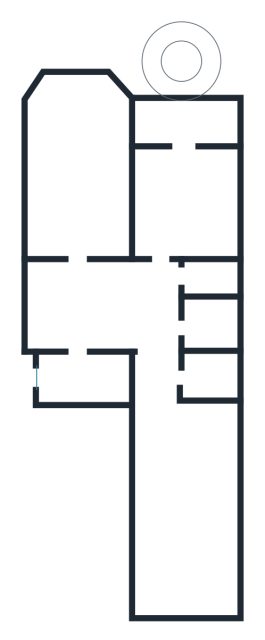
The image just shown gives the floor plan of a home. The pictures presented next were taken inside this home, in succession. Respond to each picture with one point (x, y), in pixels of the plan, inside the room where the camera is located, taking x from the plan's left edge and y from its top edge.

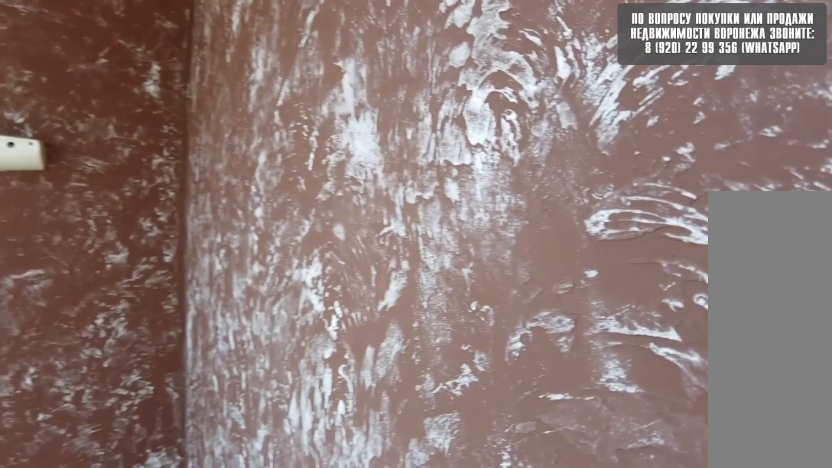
(181, 130)
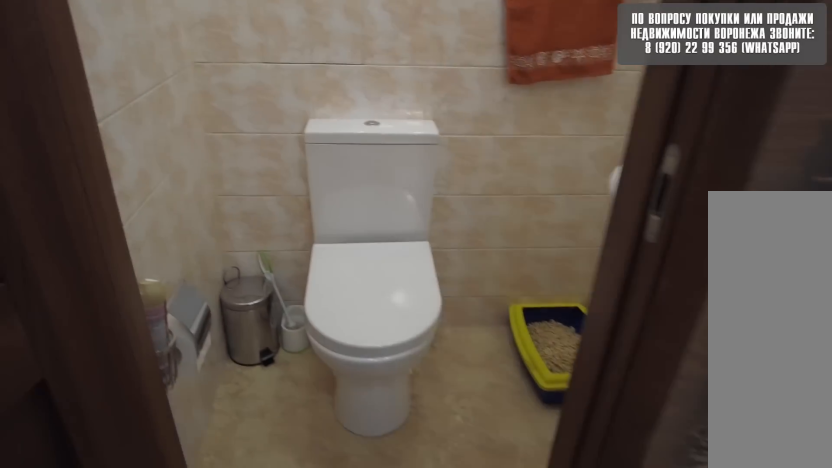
(158, 322)
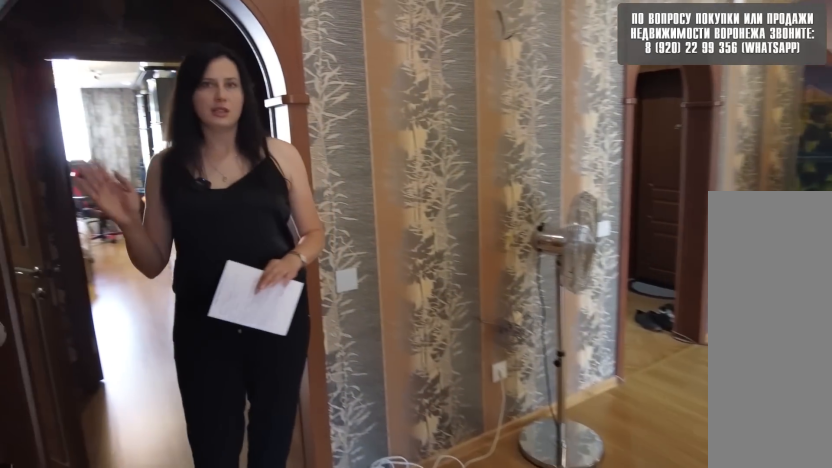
(158, 322)
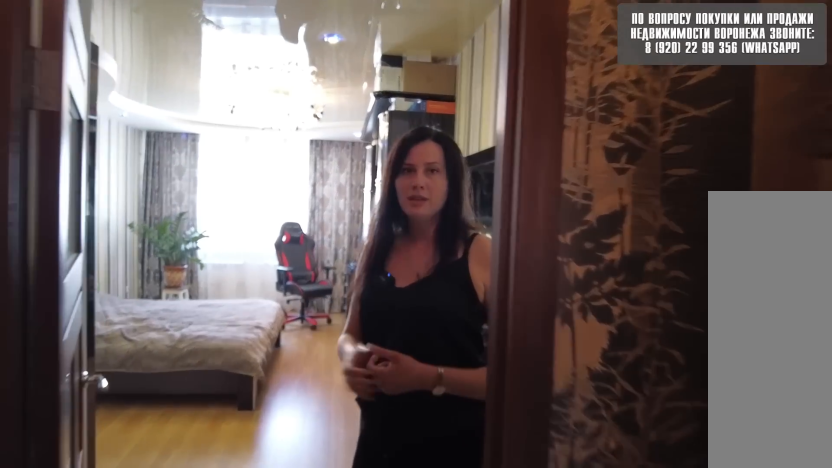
(159, 386)
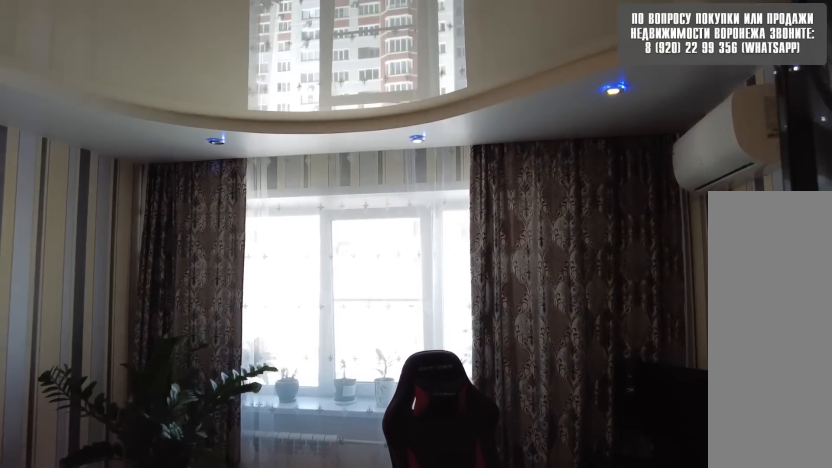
(177, 479)
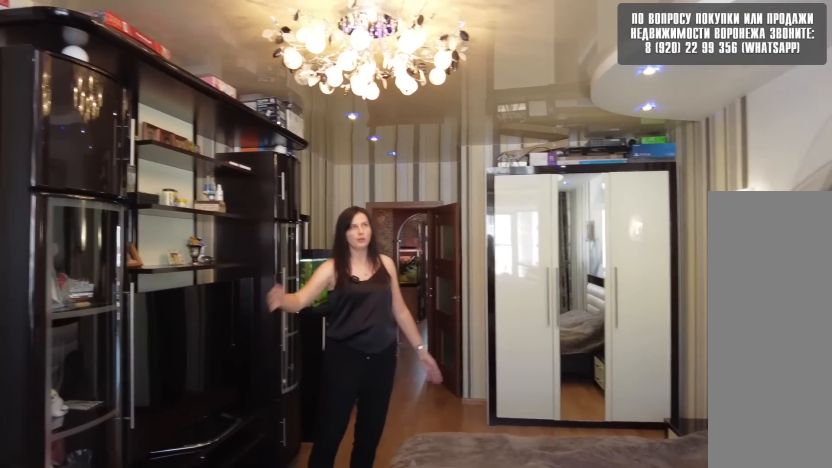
(177, 479)
